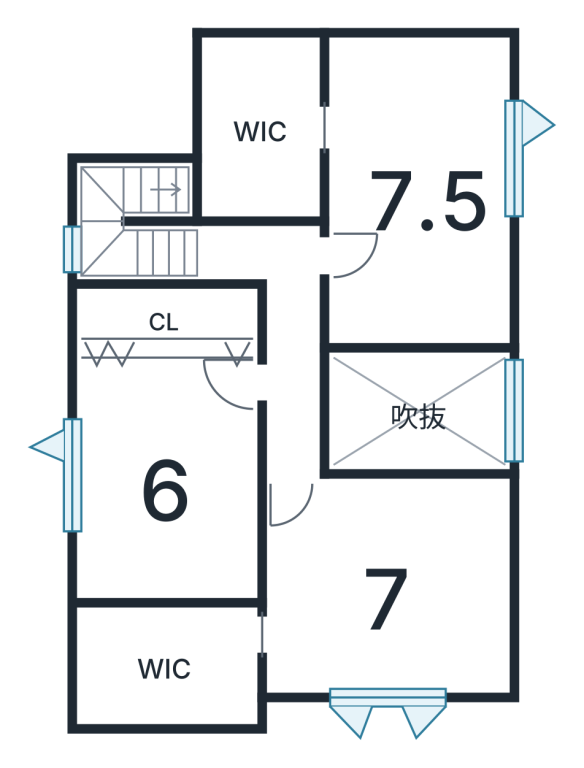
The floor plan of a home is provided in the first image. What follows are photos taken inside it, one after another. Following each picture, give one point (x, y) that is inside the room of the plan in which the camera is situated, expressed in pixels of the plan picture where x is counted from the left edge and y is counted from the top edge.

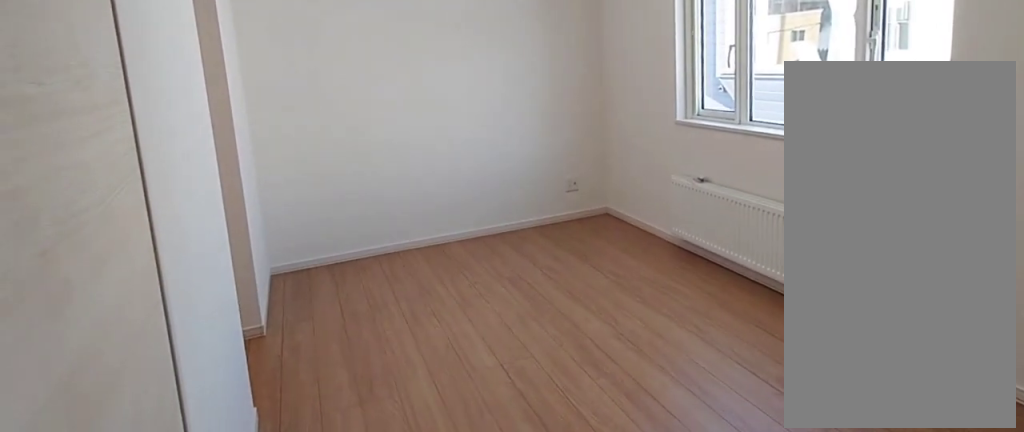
(420, 215)
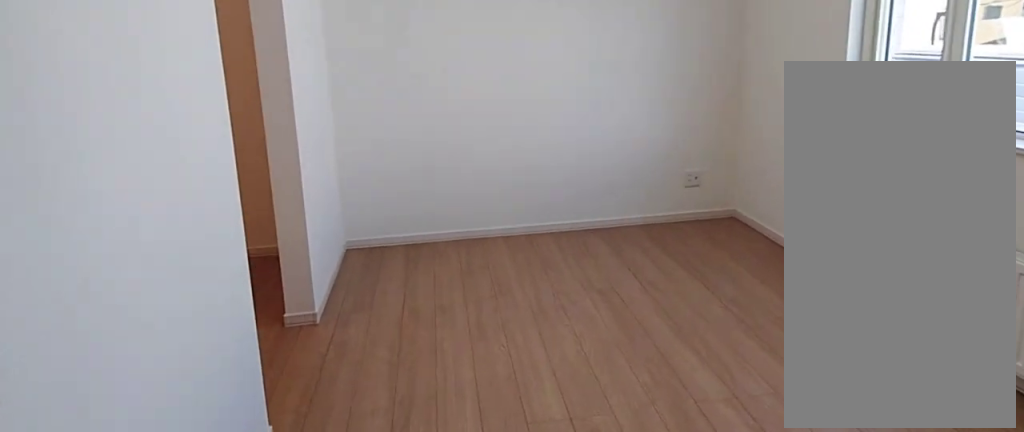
(420, 215)
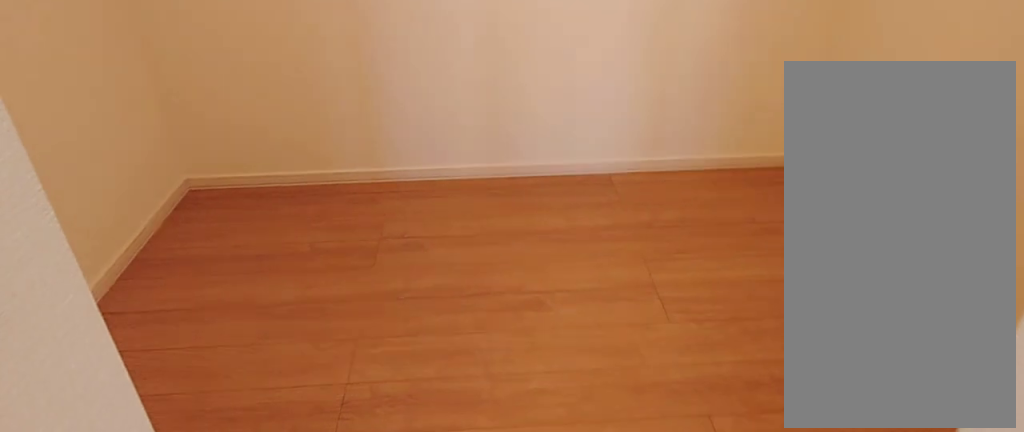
(254, 153)
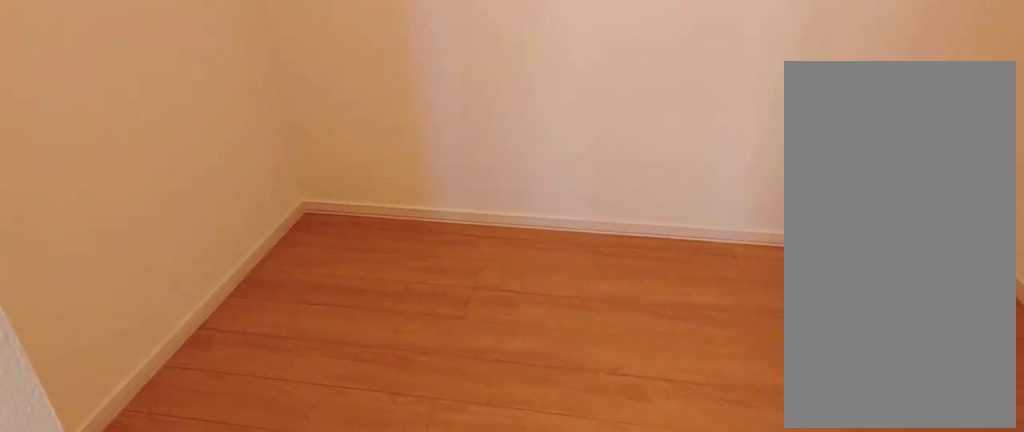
(254, 153)
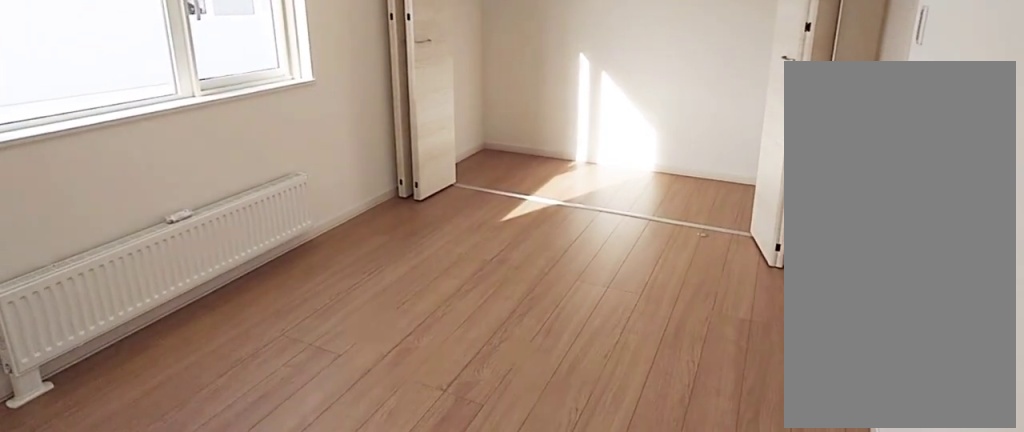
(169, 482)
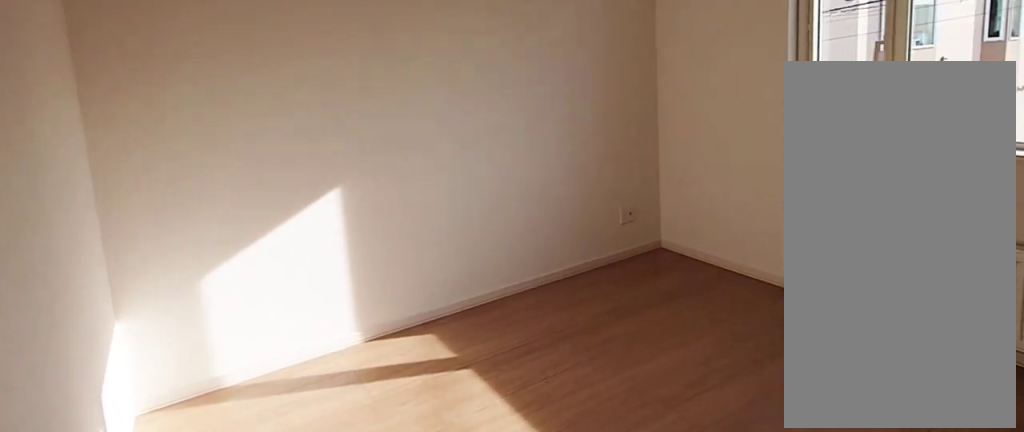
(376, 590)
